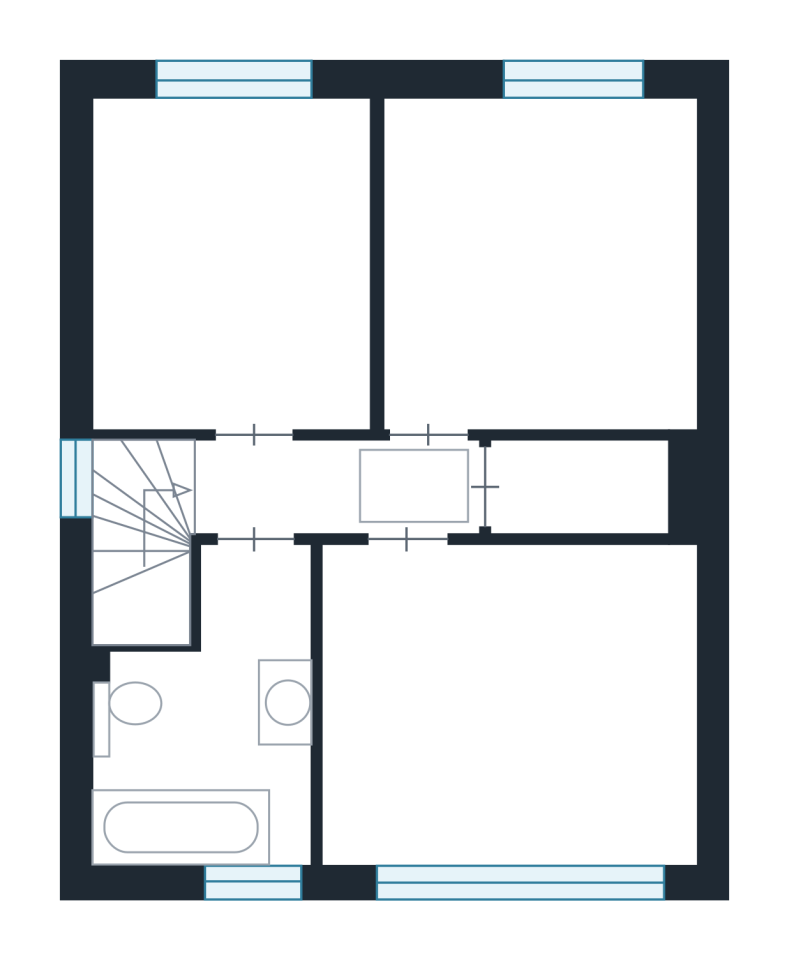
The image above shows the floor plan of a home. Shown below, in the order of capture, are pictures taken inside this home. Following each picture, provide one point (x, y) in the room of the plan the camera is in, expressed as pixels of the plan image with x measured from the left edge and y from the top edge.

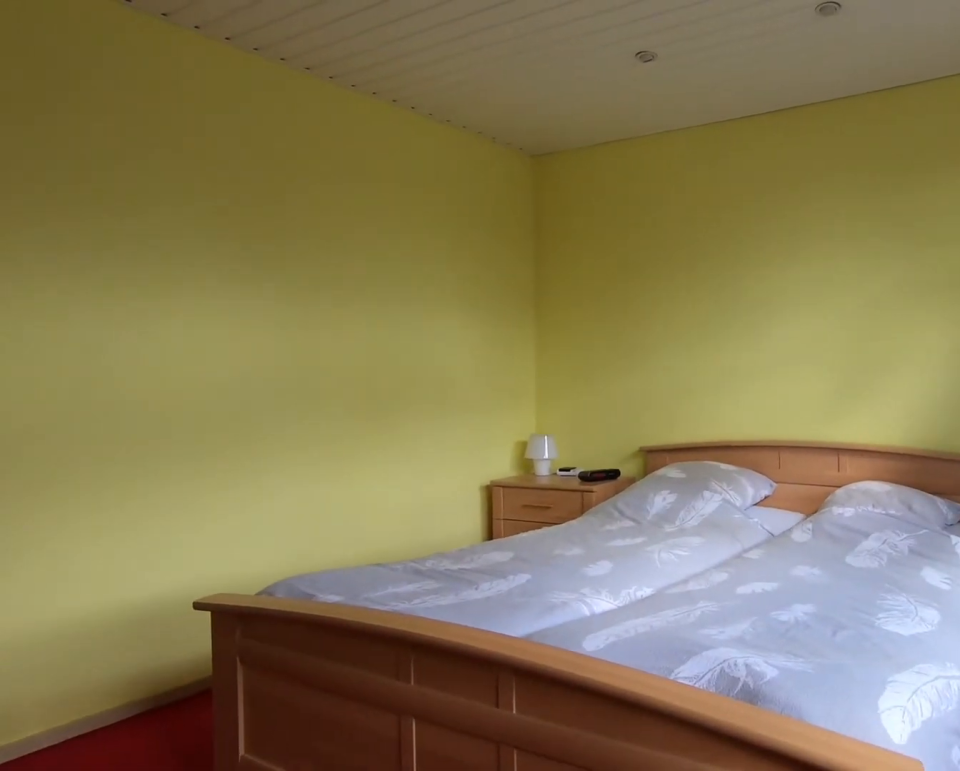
(533, 865)
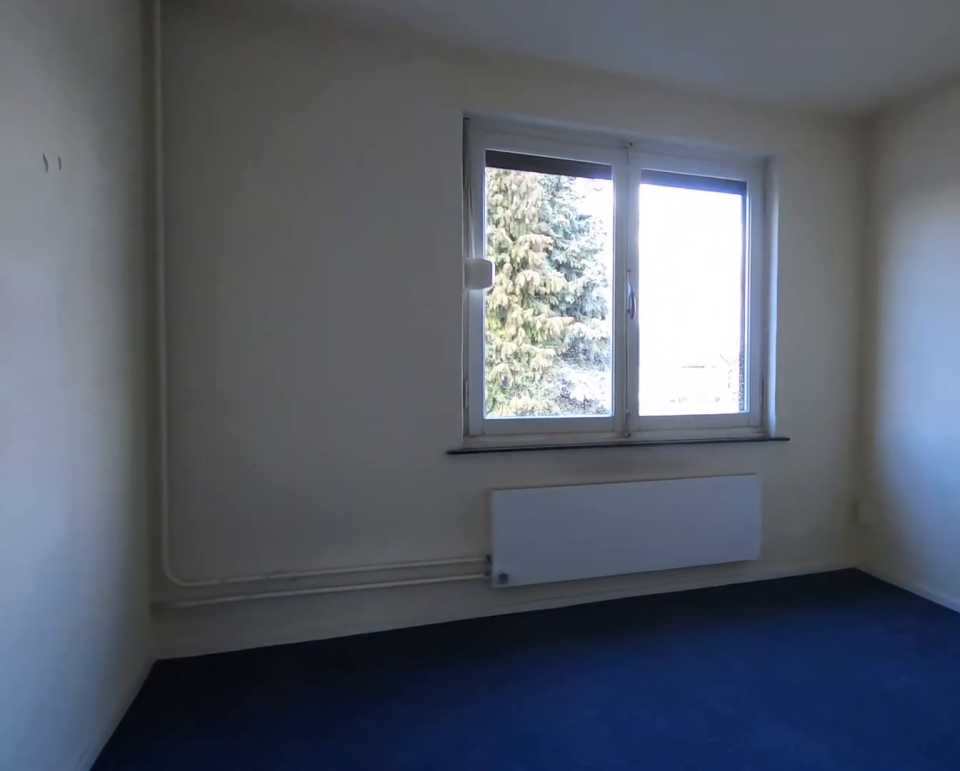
(584, 426)
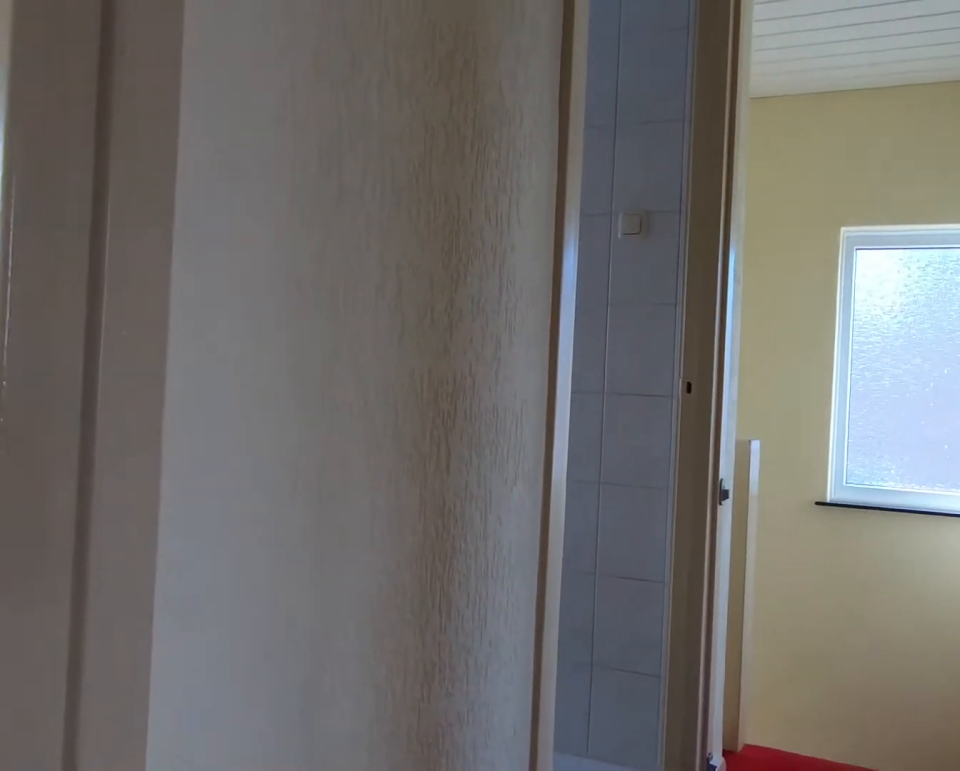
(337, 487)
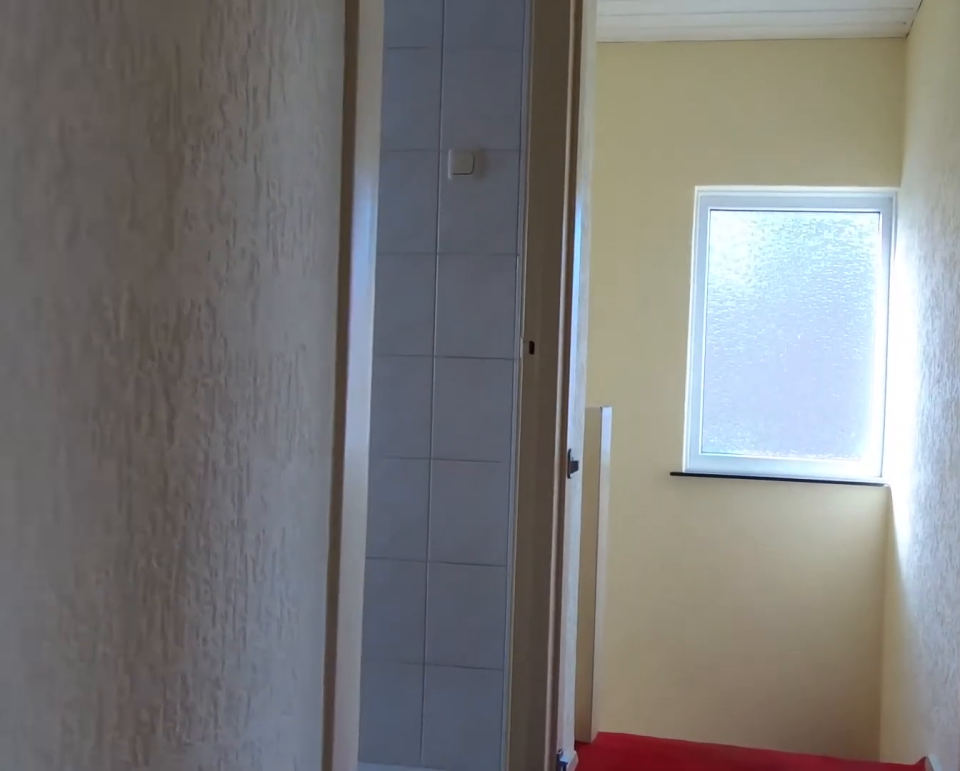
(337, 487)
